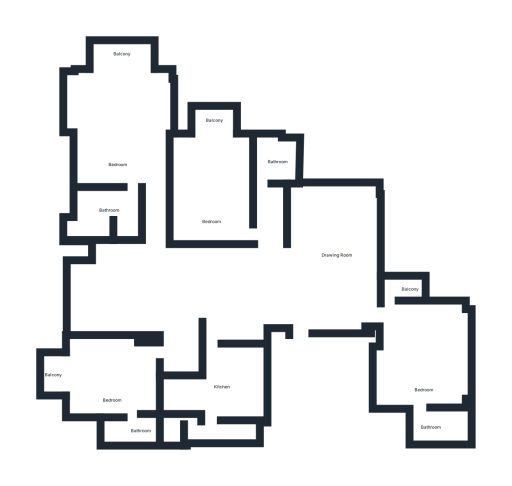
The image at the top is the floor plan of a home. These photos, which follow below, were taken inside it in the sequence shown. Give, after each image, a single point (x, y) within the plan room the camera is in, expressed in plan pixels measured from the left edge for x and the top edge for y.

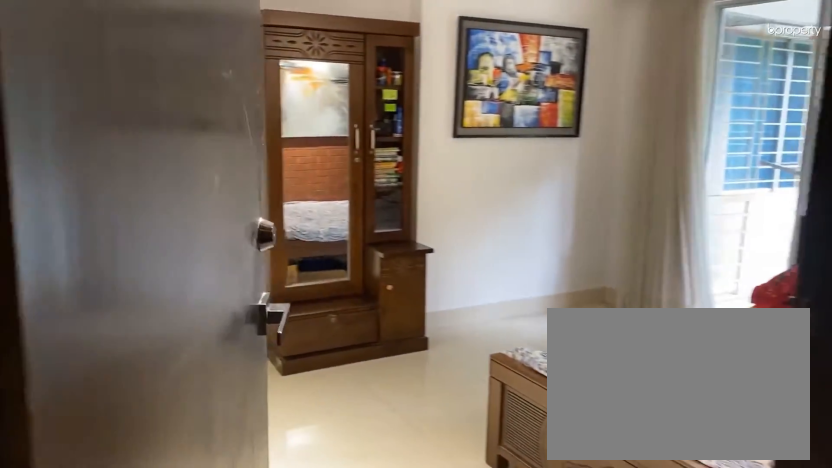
(217, 197)
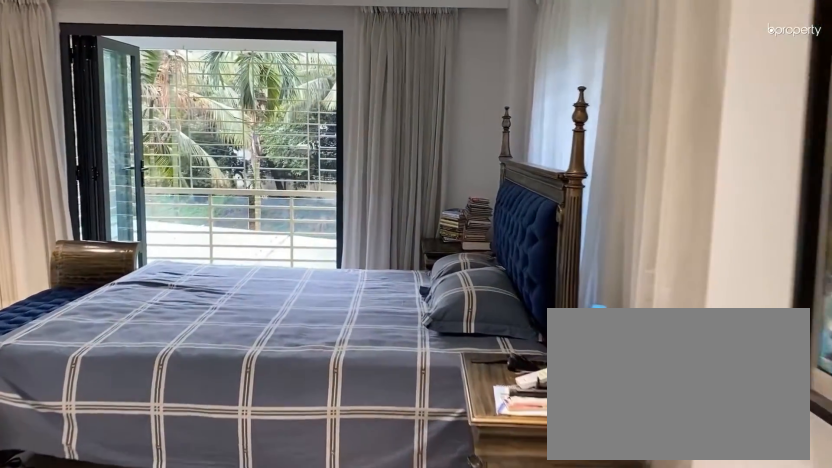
(119, 151)
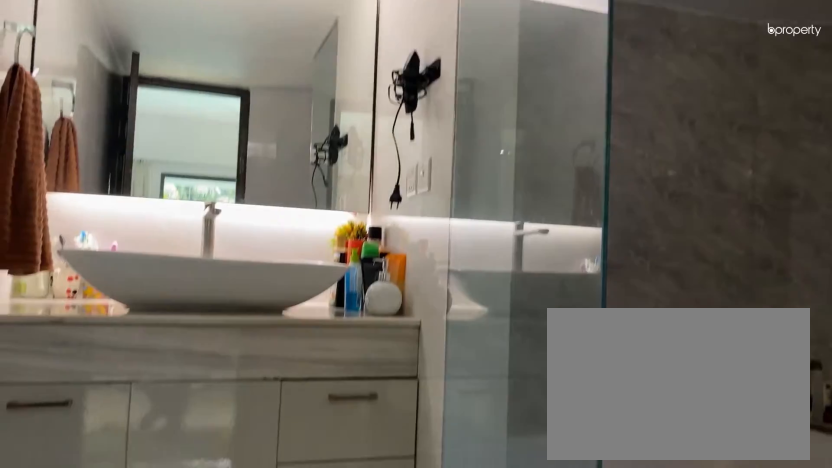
(107, 211)
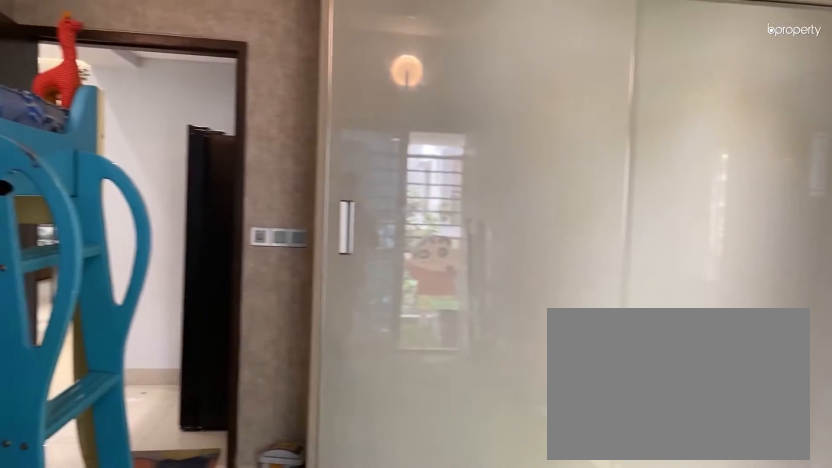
(113, 382)
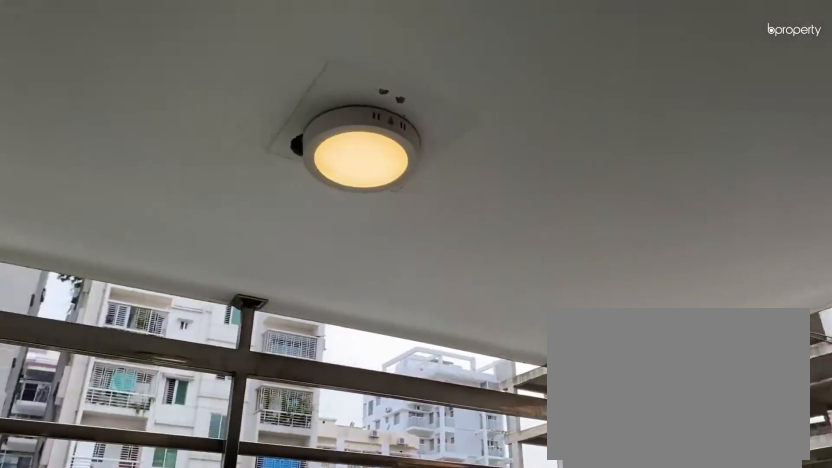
(48, 375)
